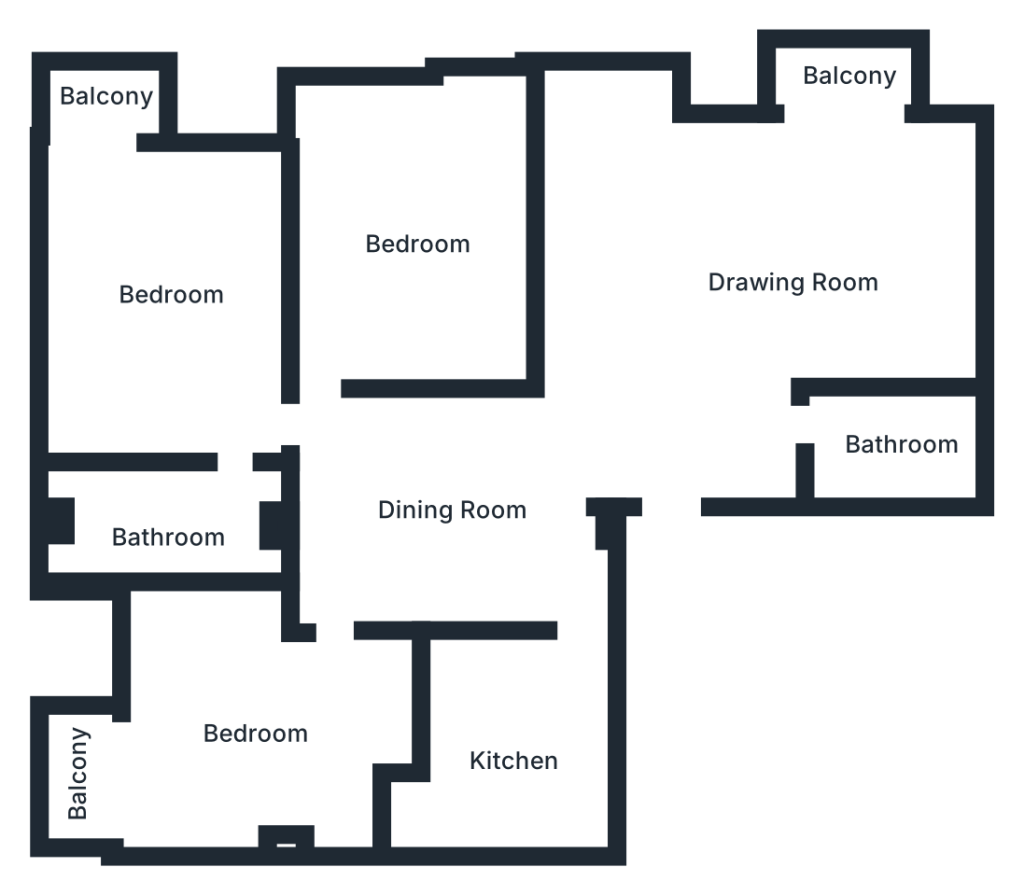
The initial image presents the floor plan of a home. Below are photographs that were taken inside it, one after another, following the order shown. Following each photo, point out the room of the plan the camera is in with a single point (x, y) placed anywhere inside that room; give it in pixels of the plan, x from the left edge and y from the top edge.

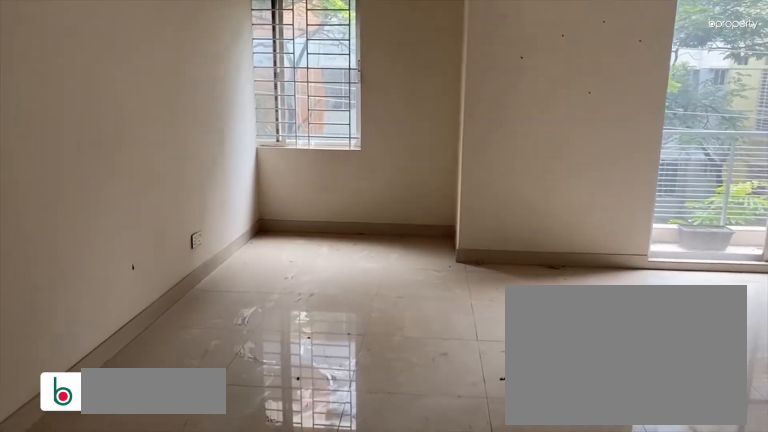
(787, 275)
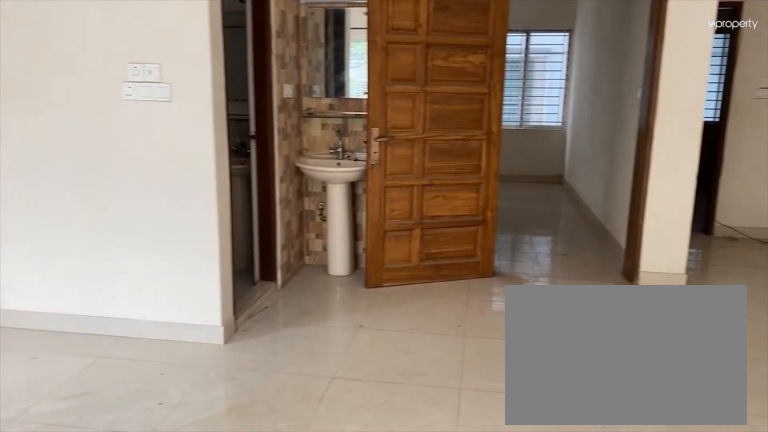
(787, 275)
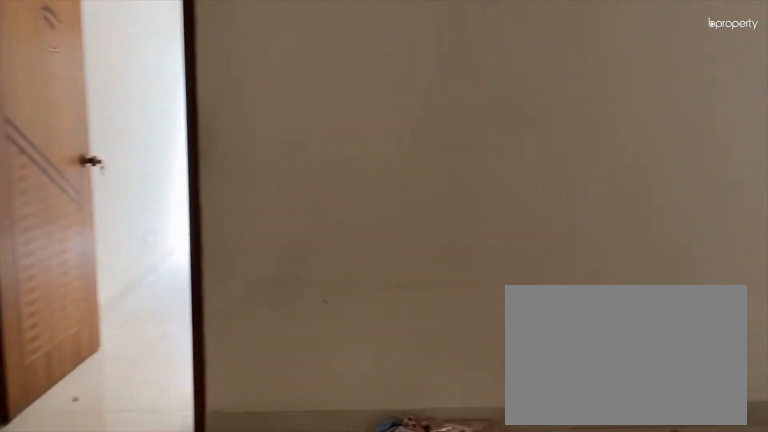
(458, 507)
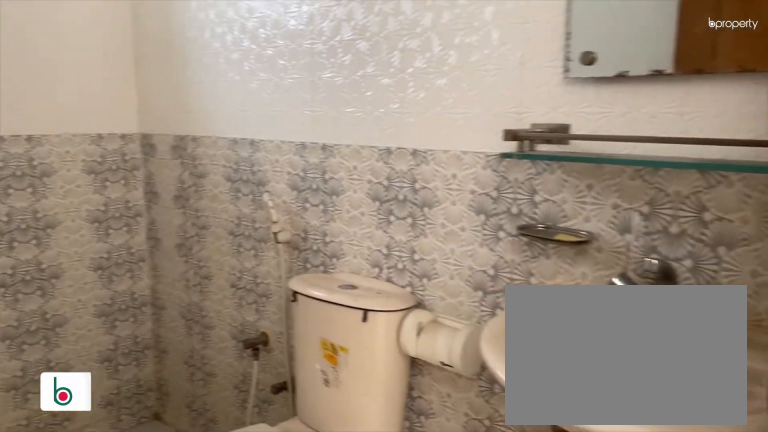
(896, 424)
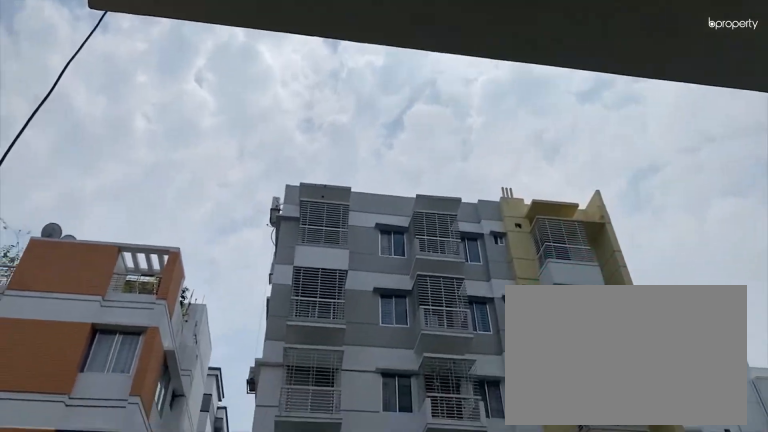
(841, 77)
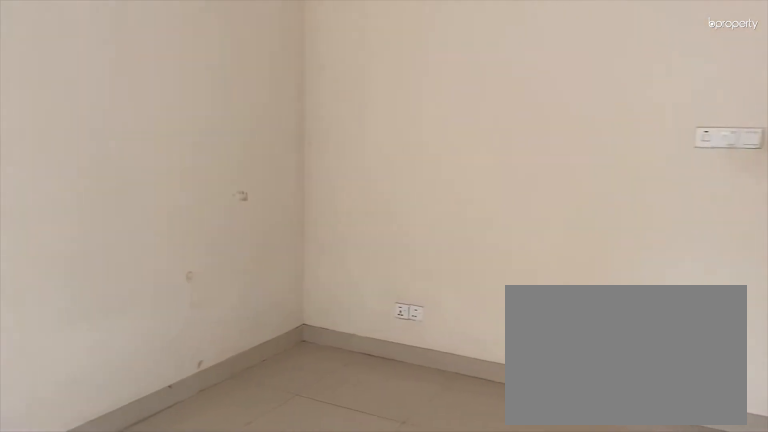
(424, 245)
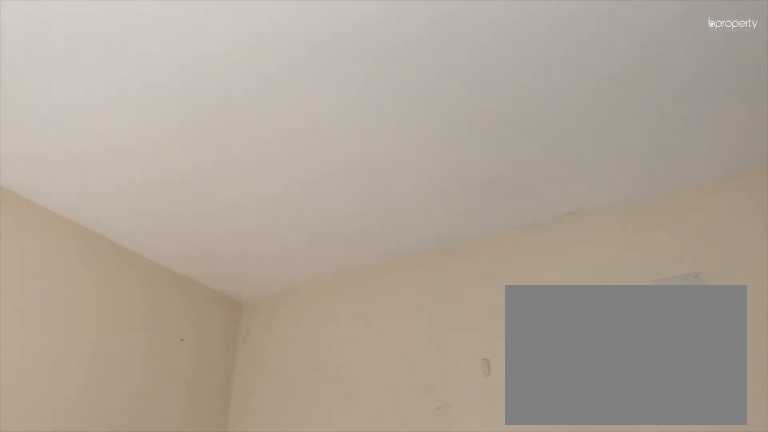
(424, 245)
